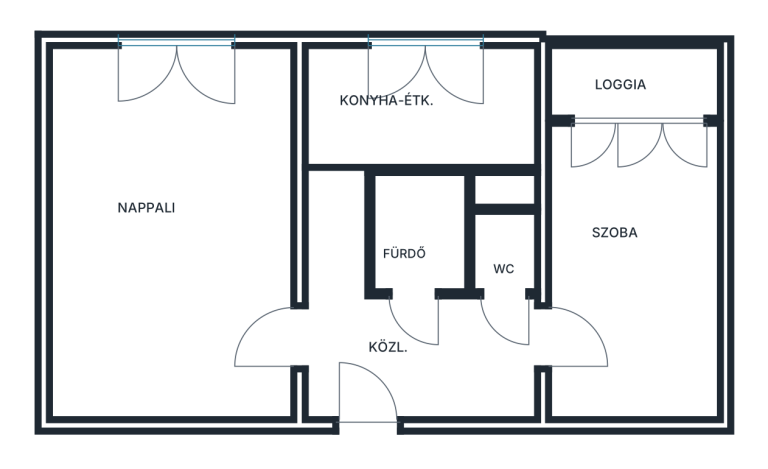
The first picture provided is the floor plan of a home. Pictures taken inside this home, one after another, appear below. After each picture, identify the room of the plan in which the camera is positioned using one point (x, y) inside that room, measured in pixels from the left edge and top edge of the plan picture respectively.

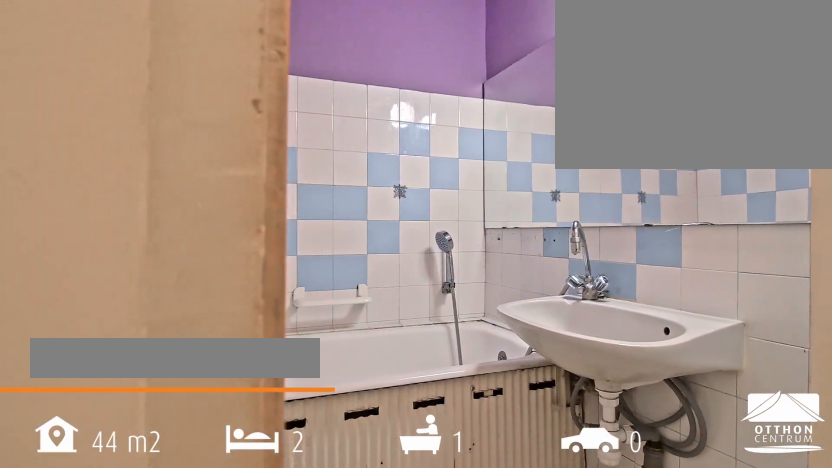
(426, 208)
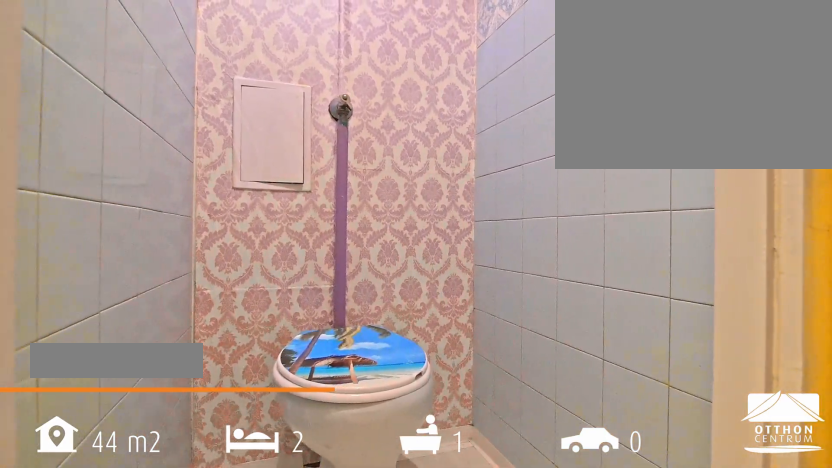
(503, 243)
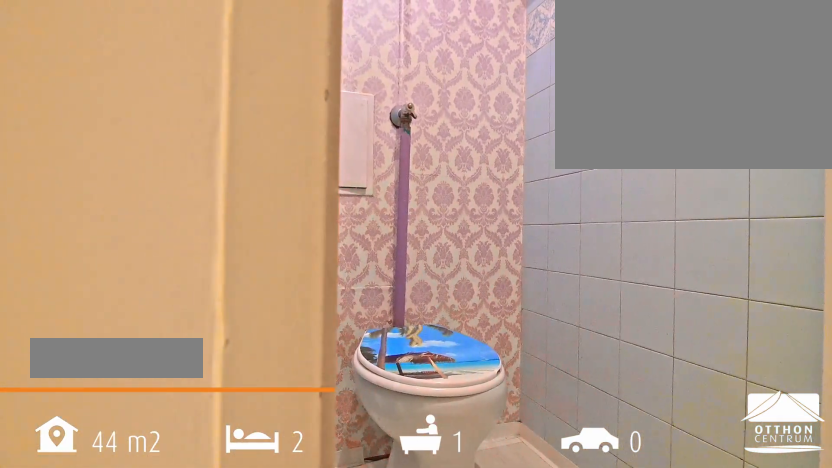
(503, 243)
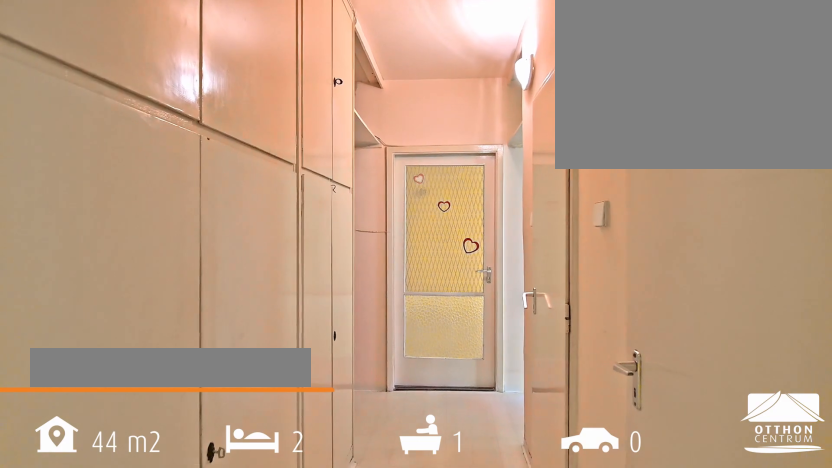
(420, 379)
